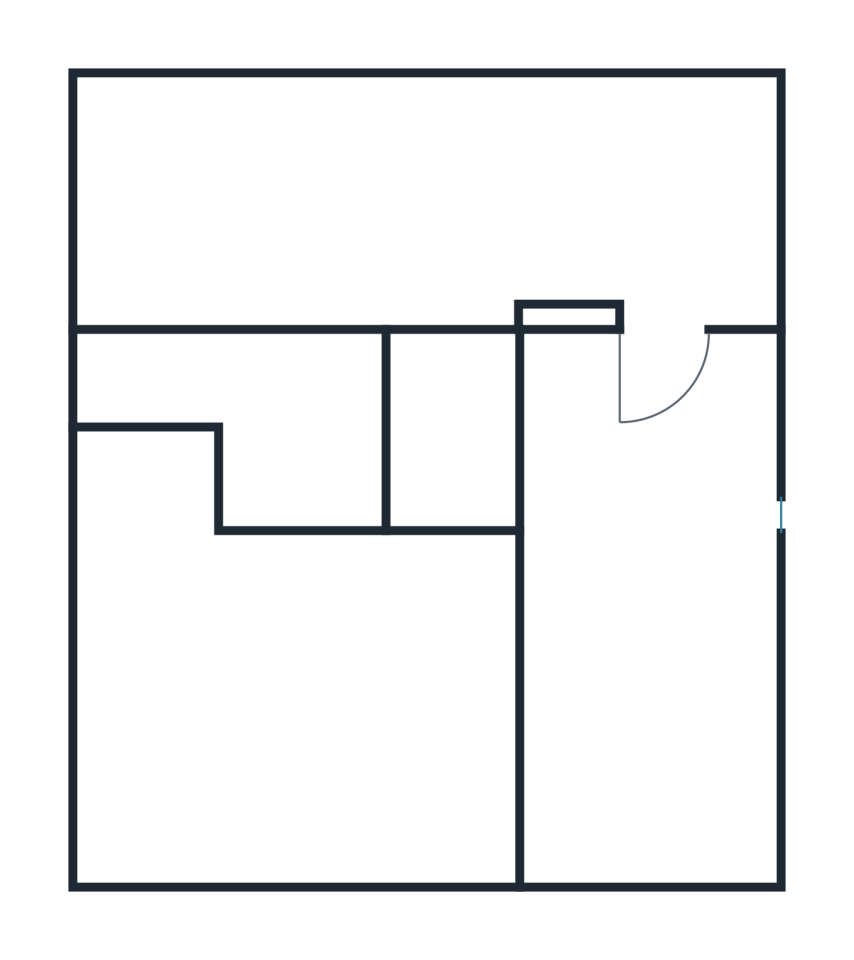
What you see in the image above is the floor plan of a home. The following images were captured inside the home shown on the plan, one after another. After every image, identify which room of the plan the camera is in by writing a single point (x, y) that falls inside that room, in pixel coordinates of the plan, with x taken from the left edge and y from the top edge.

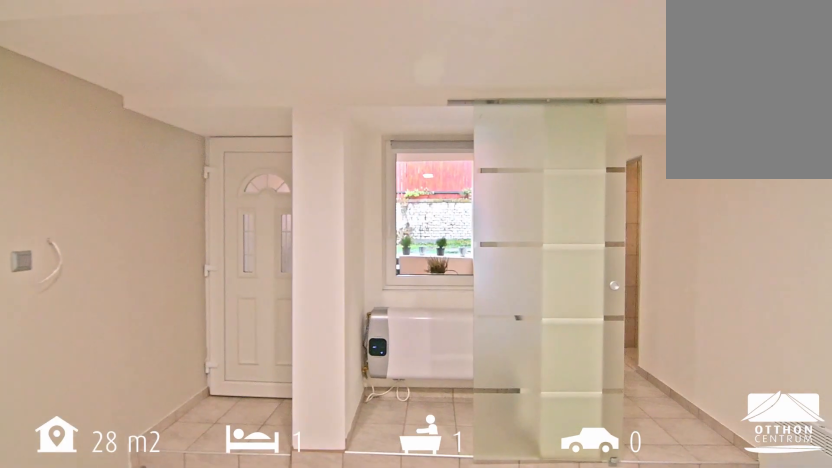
(381, 208)
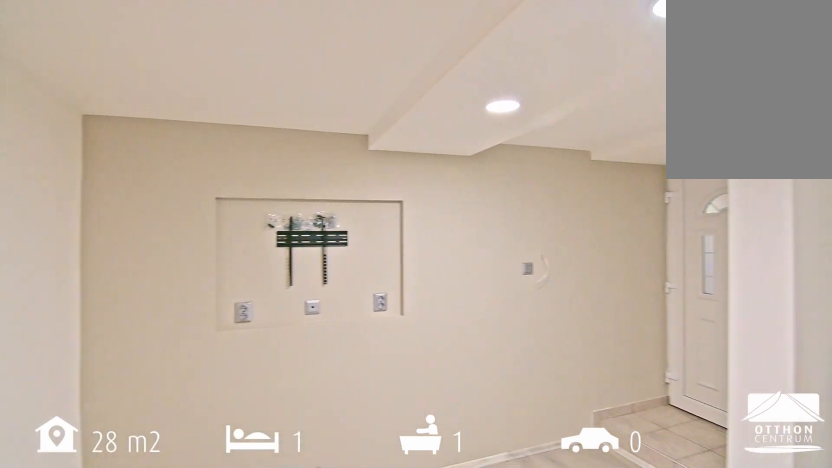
(381, 208)
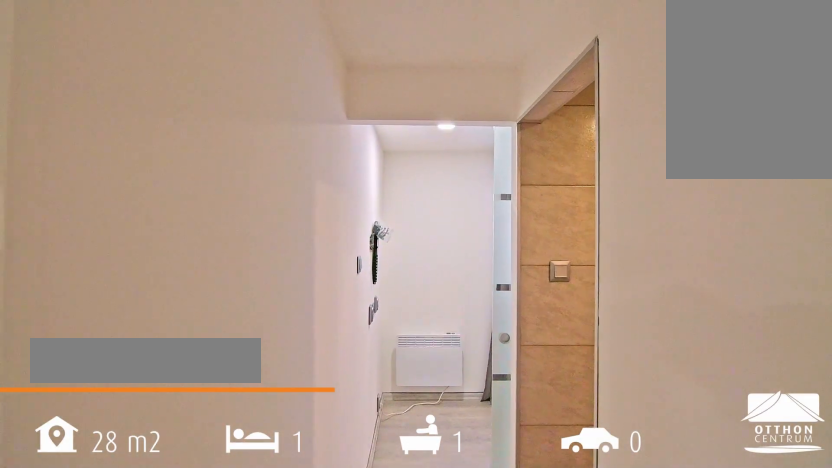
(461, 431)
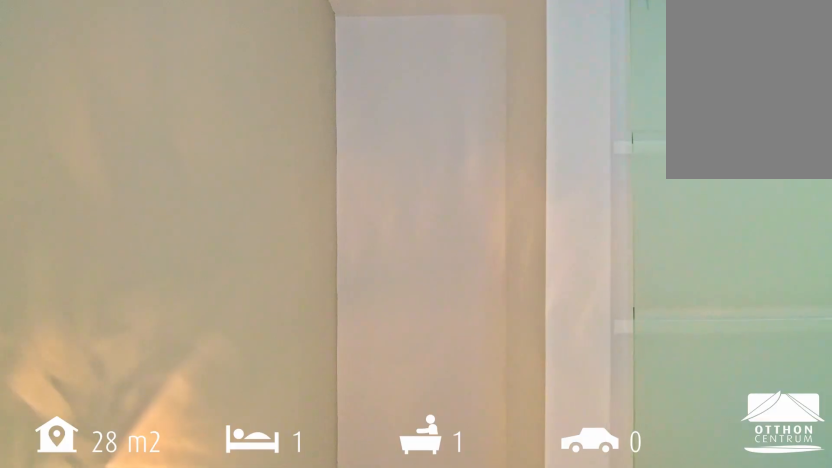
(267, 740)
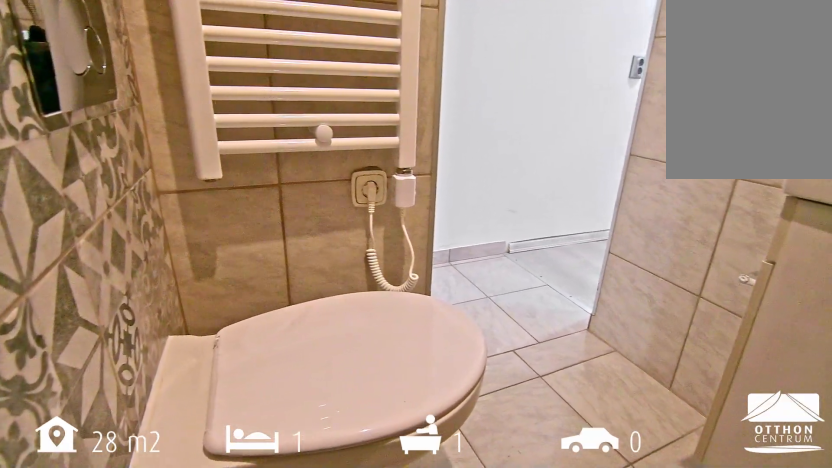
(303, 425)
